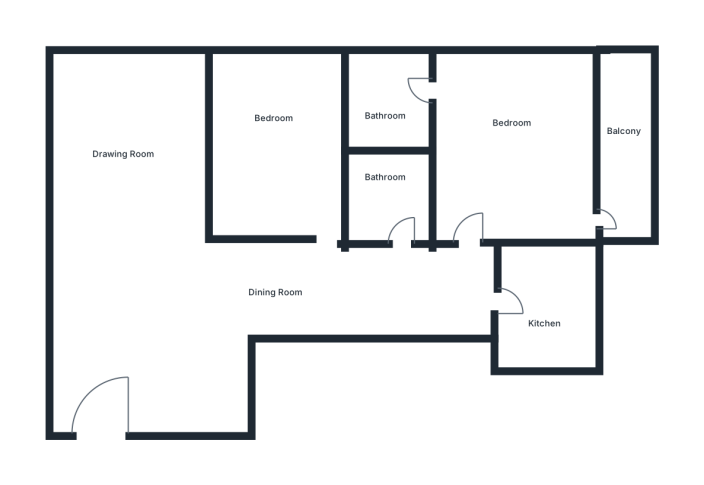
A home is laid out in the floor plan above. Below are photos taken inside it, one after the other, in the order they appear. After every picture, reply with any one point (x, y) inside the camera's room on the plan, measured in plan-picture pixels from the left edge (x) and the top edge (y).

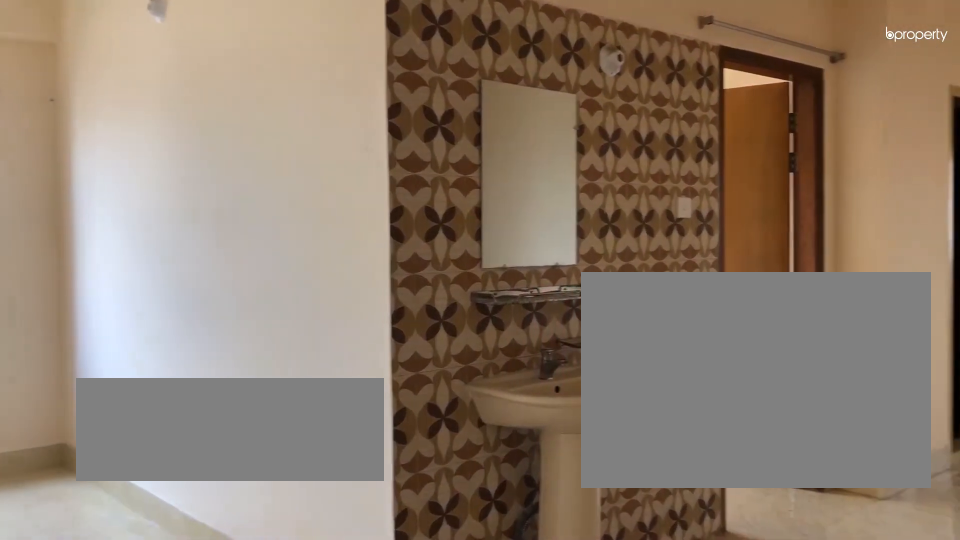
(155, 302)
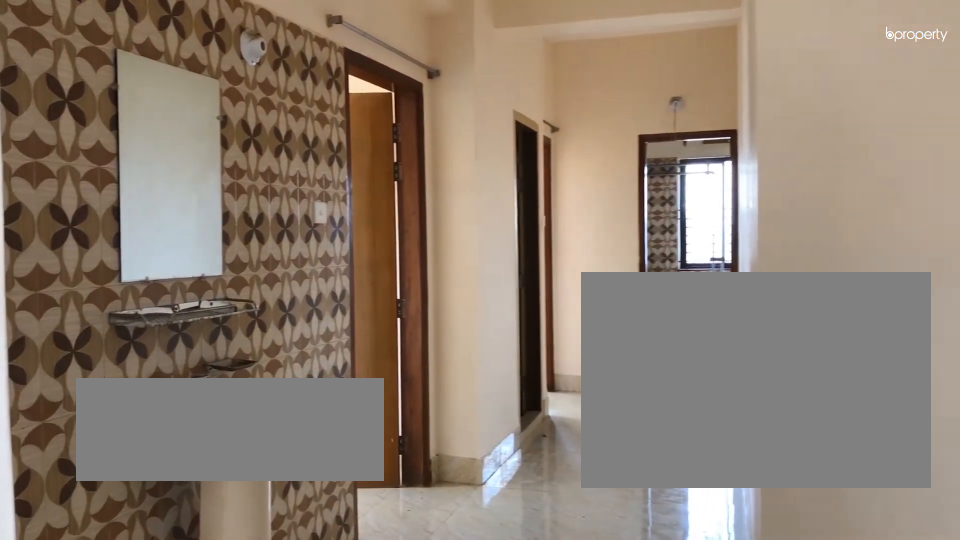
(155, 302)
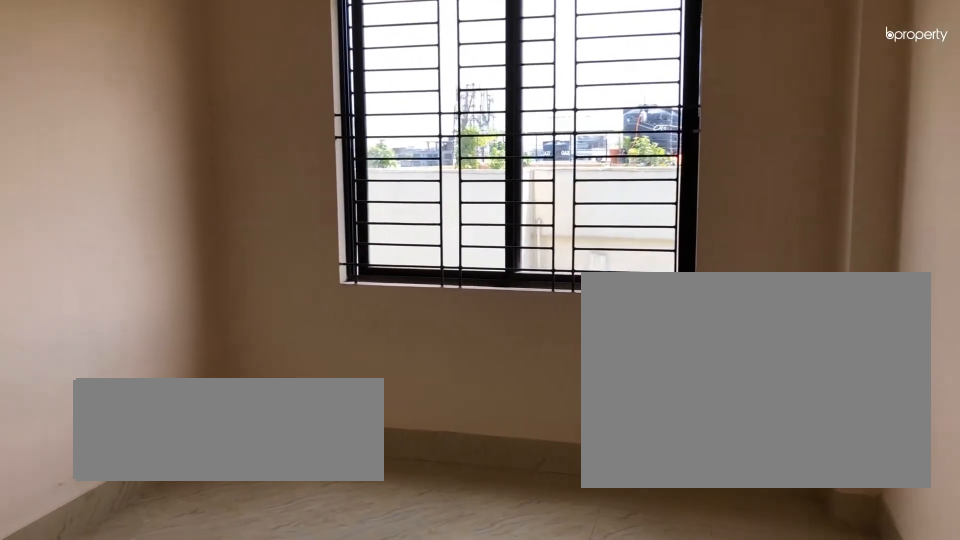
(283, 154)
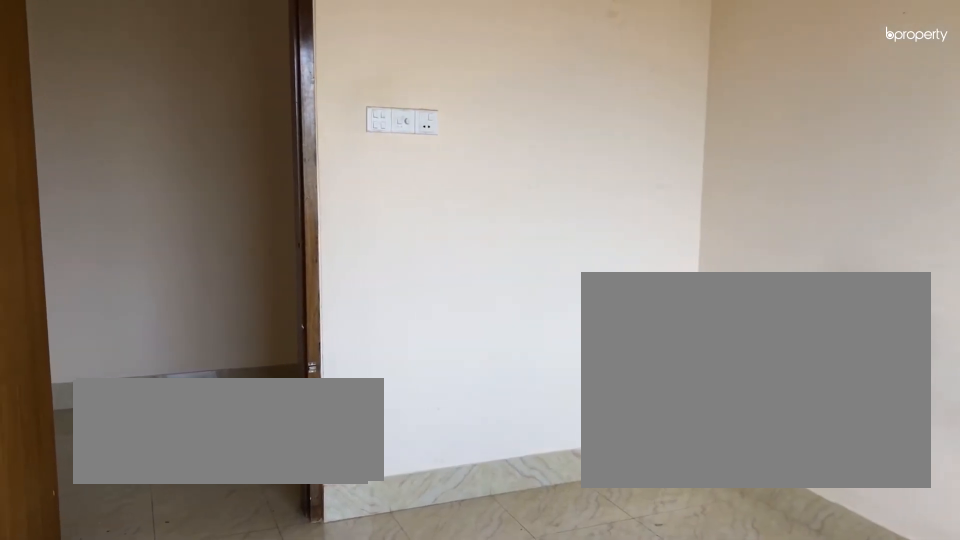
(283, 154)
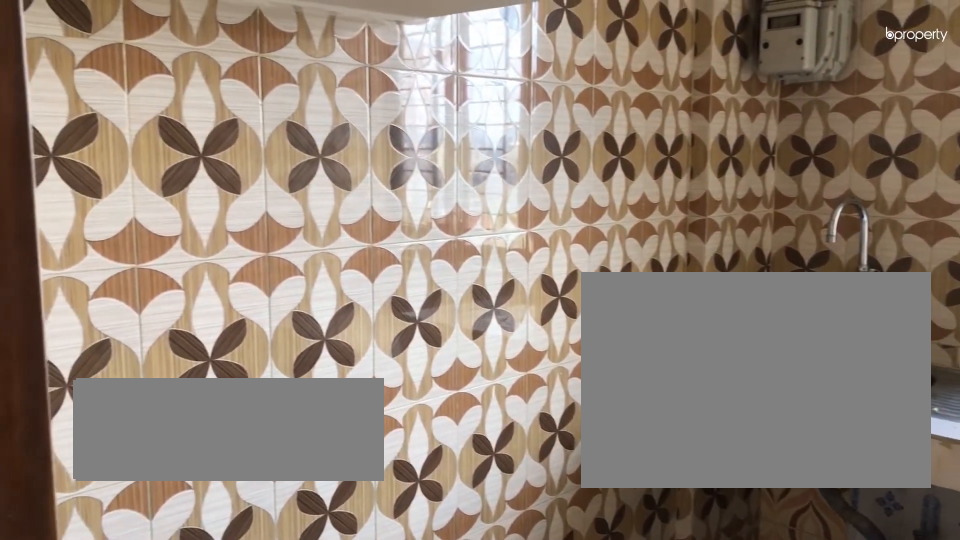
(545, 300)
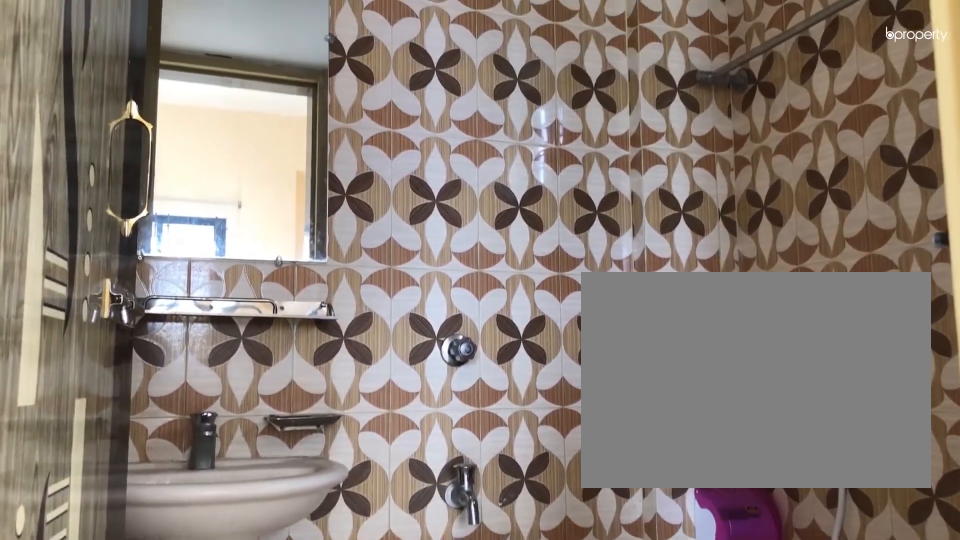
(390, 108)
